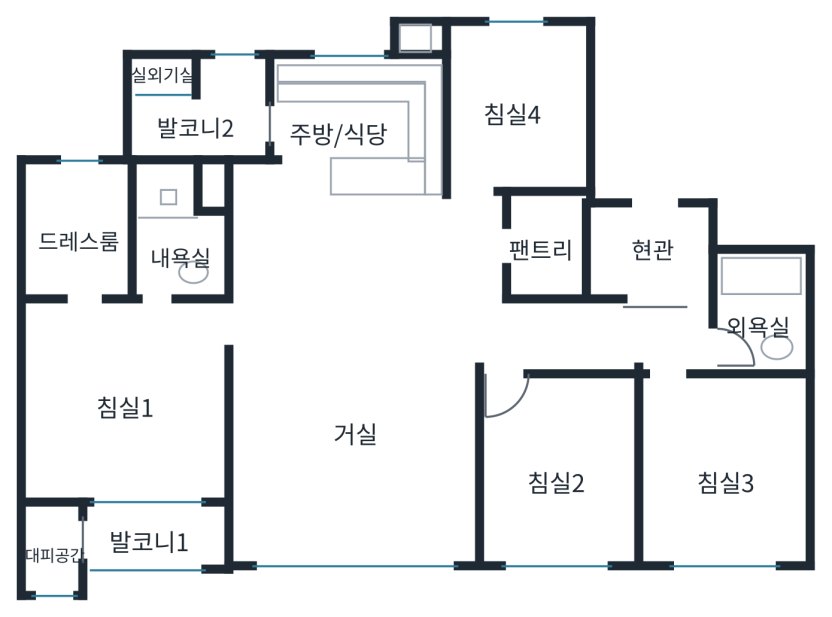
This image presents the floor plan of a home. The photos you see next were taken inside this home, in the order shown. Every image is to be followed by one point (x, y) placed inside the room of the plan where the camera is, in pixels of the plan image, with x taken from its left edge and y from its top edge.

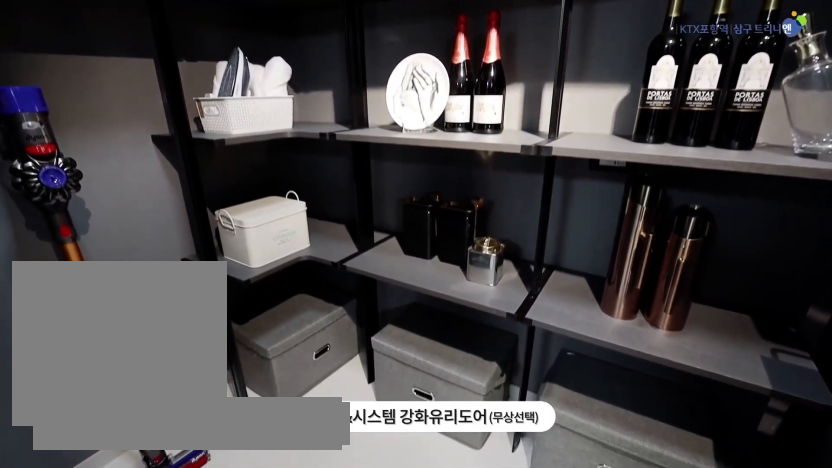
(544, 244)
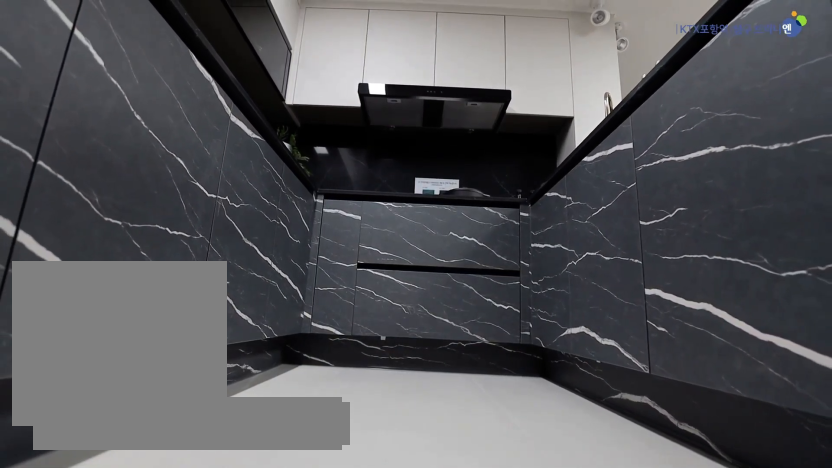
(336, 182)
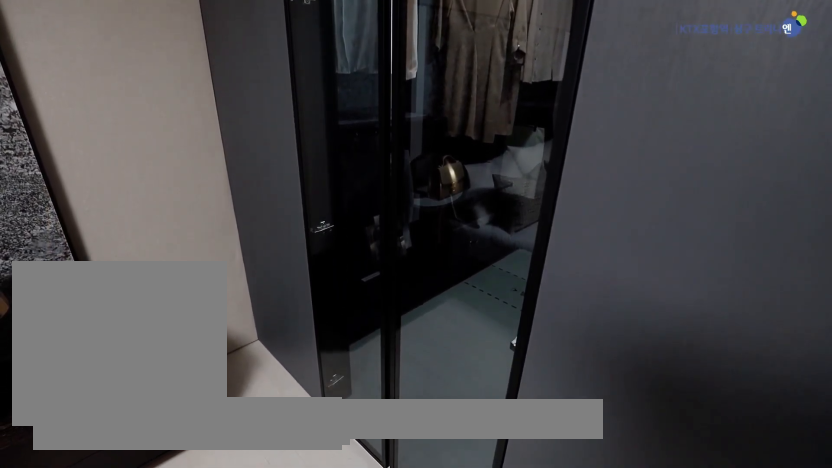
(116, 340)
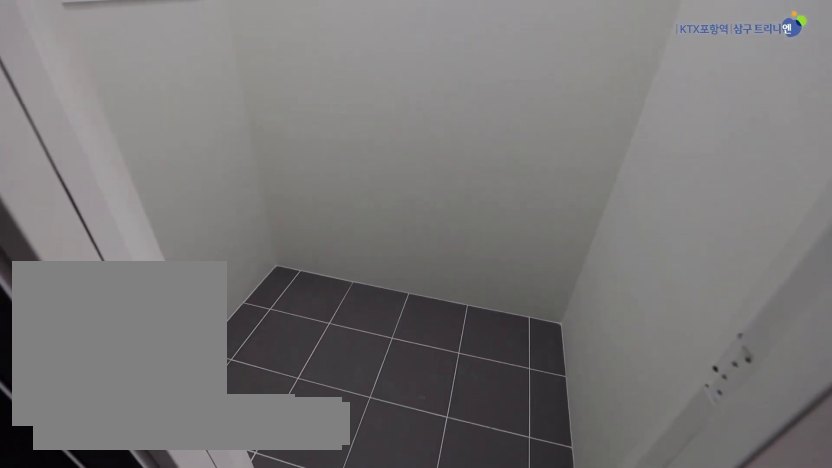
(150, 542)
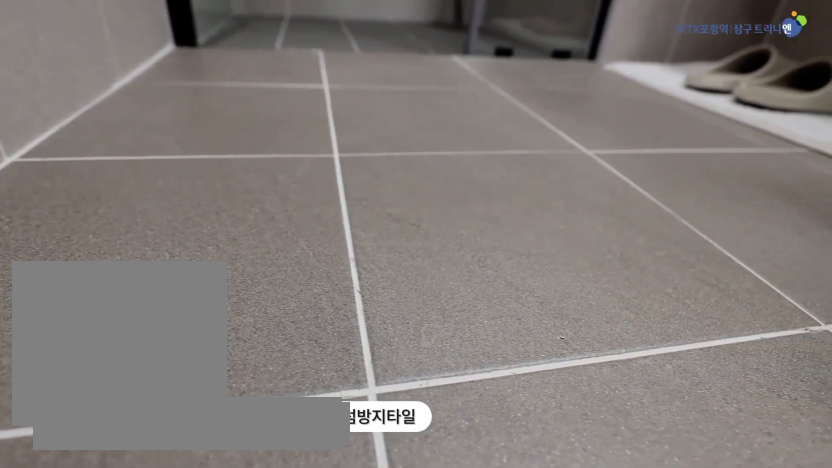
(176, 233)
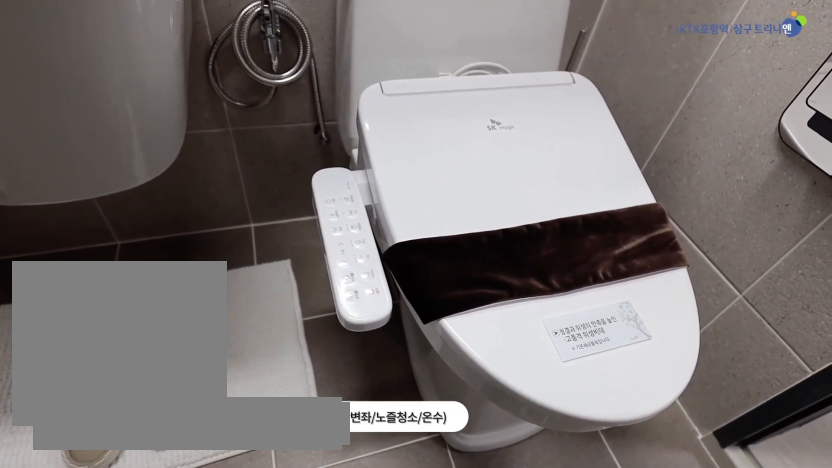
(177, 232)
